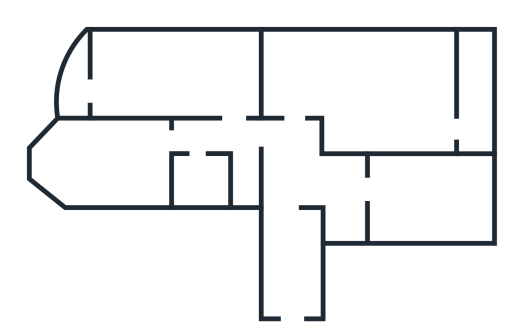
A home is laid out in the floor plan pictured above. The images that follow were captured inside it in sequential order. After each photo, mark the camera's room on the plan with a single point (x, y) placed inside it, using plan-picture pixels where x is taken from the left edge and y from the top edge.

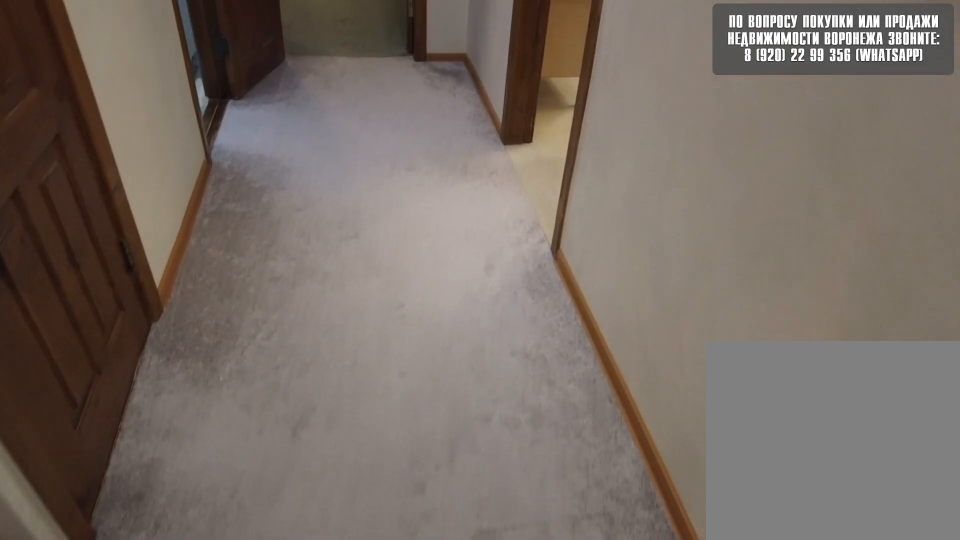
(292, 143)
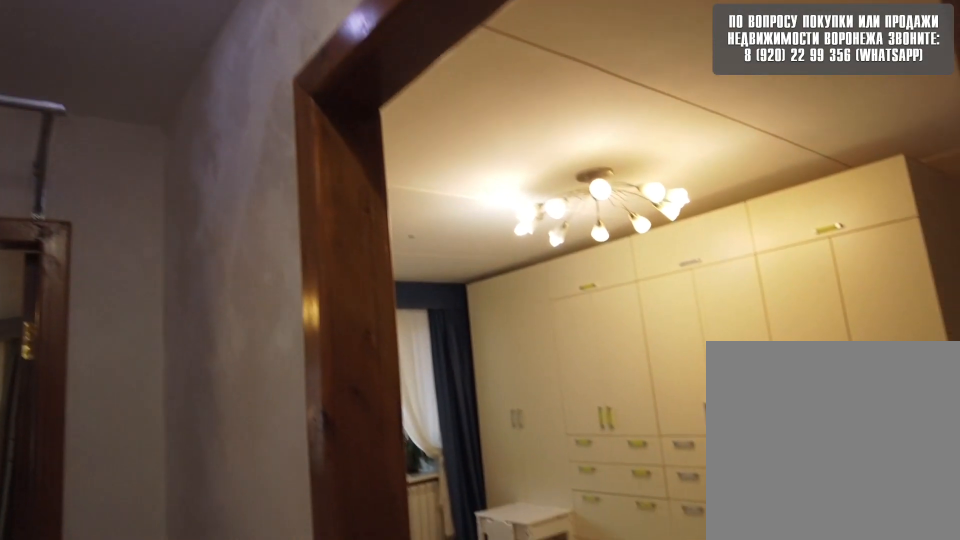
(232, 134)
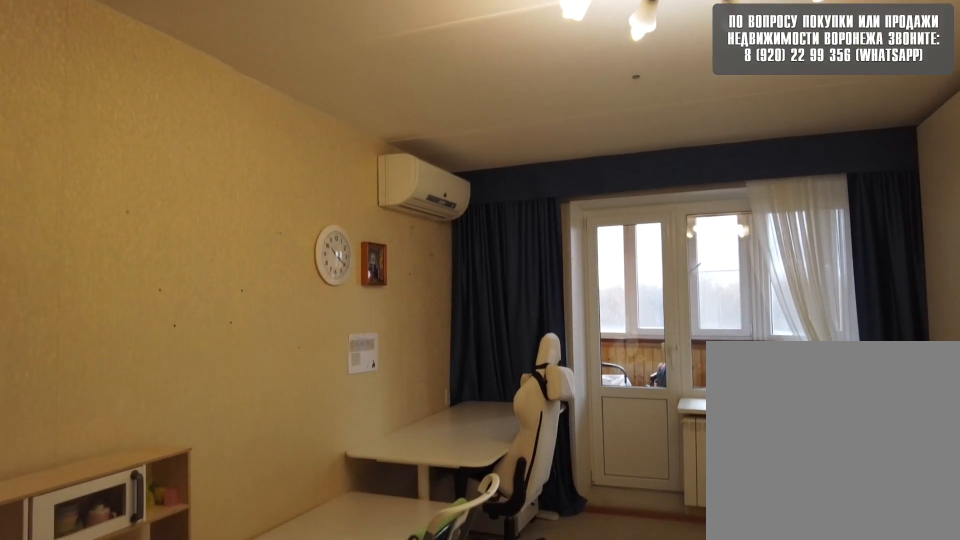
(210, 80)
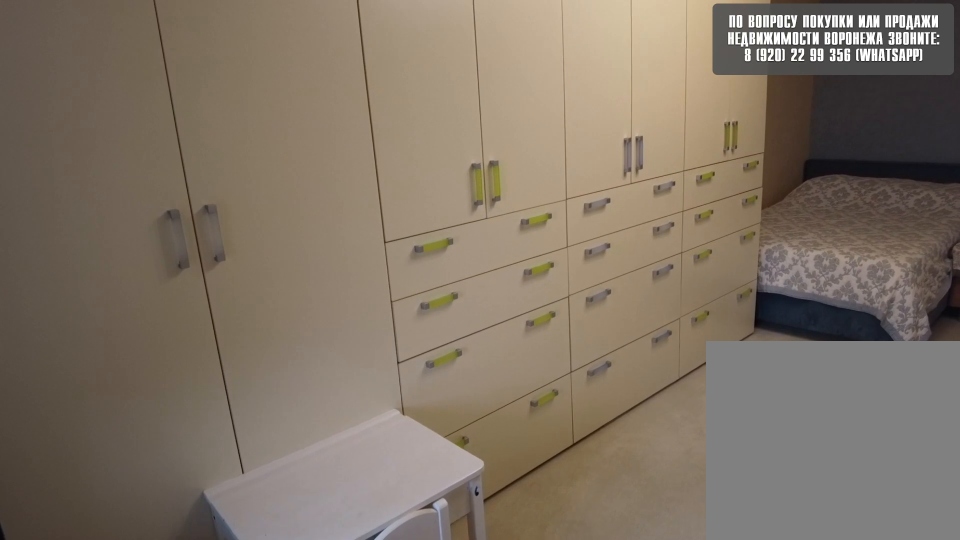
(210, 80)
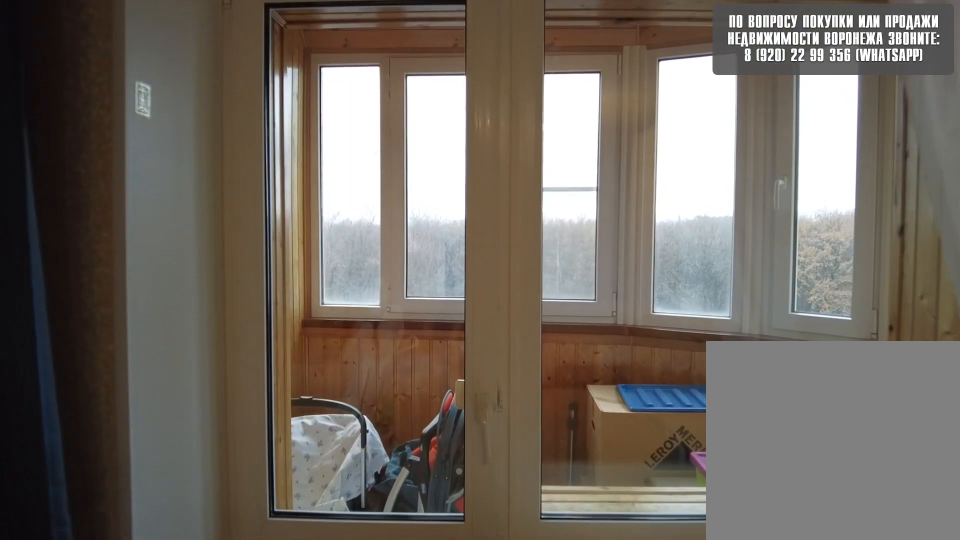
(124, 83)
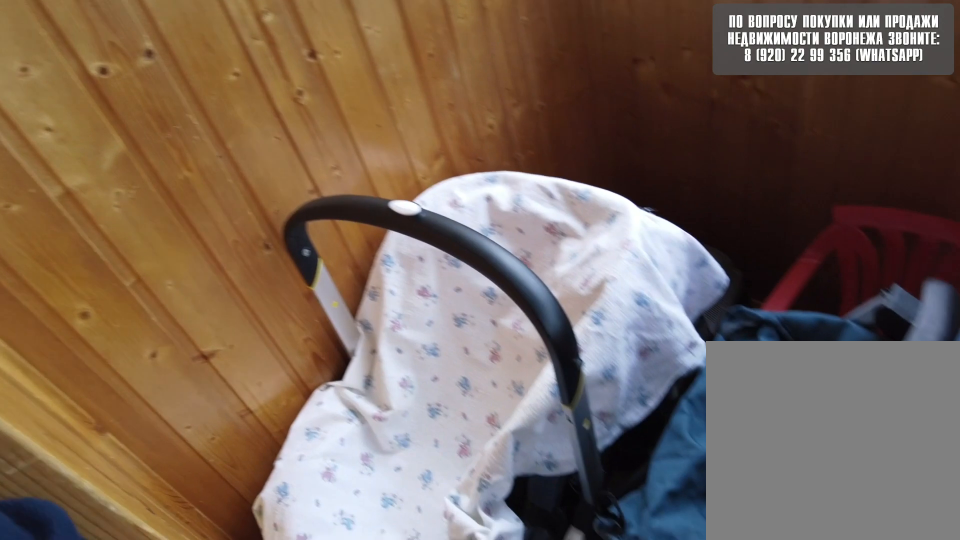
(79, 85)
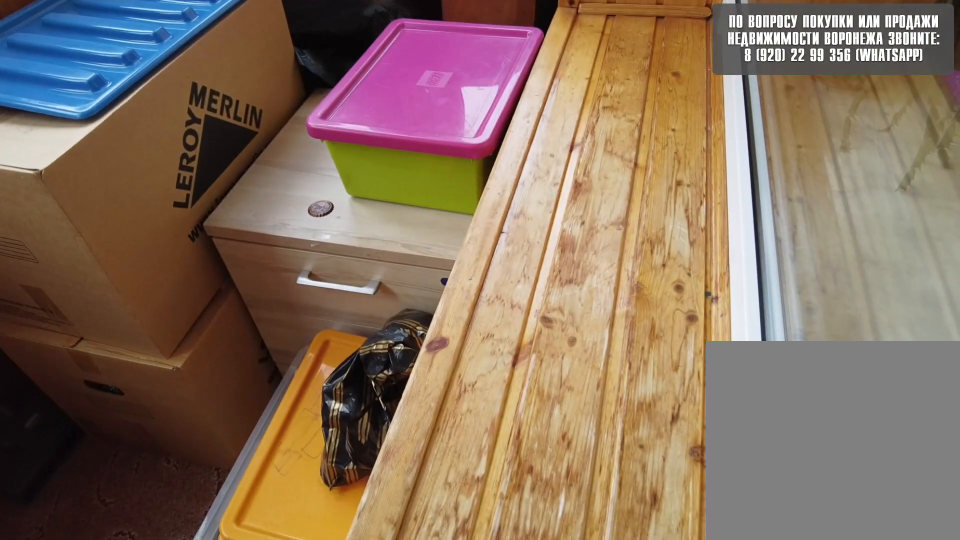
(79, 85)
